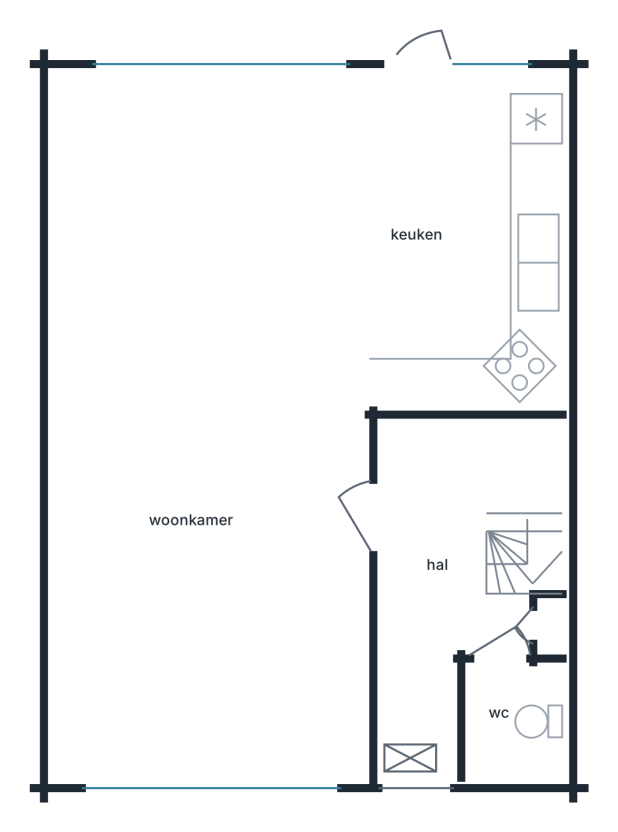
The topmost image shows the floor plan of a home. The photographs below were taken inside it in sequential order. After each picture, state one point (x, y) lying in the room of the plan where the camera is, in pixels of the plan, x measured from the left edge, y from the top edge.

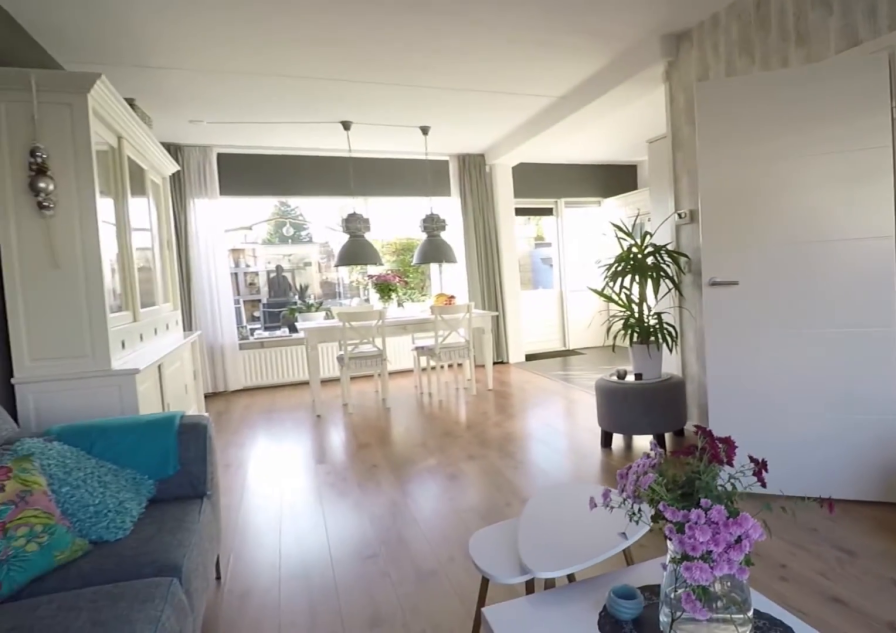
(142, 437)
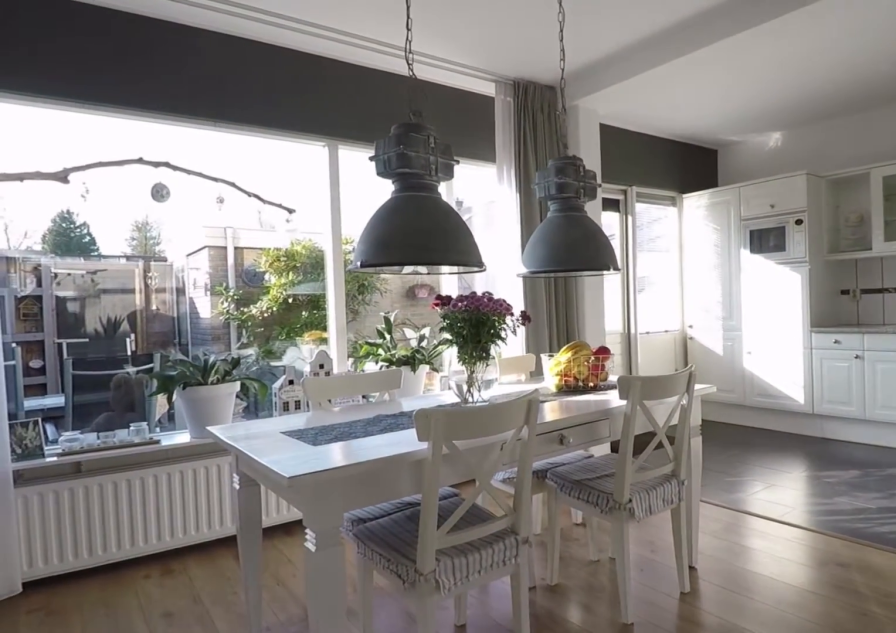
(142, 437)
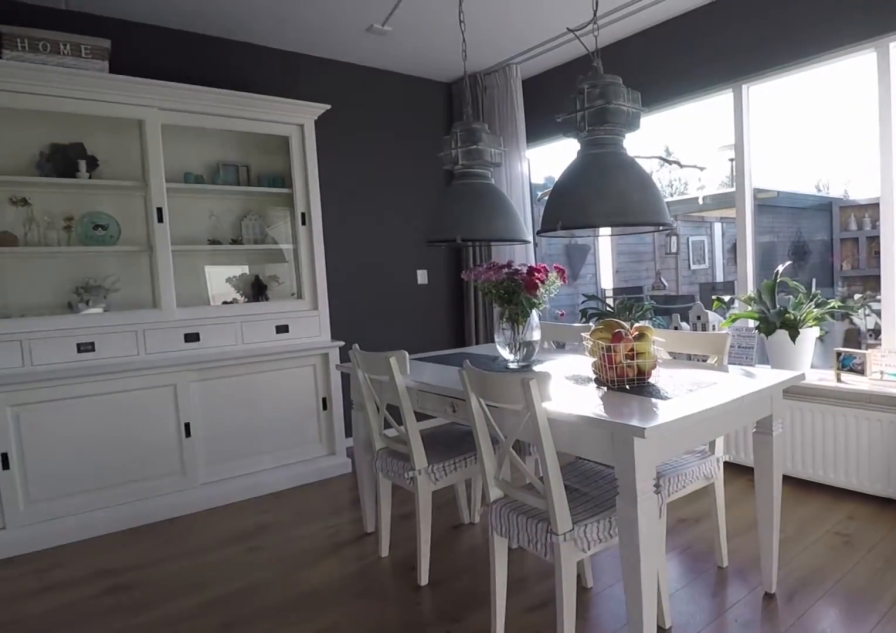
(465, 242)
